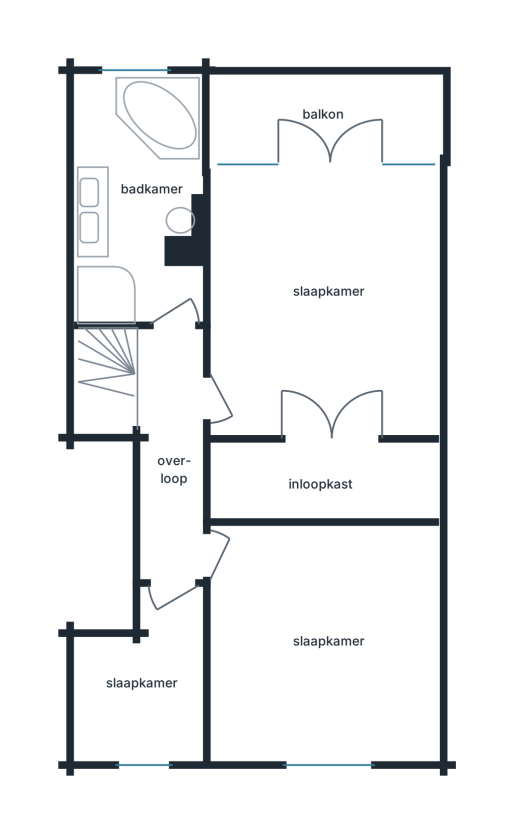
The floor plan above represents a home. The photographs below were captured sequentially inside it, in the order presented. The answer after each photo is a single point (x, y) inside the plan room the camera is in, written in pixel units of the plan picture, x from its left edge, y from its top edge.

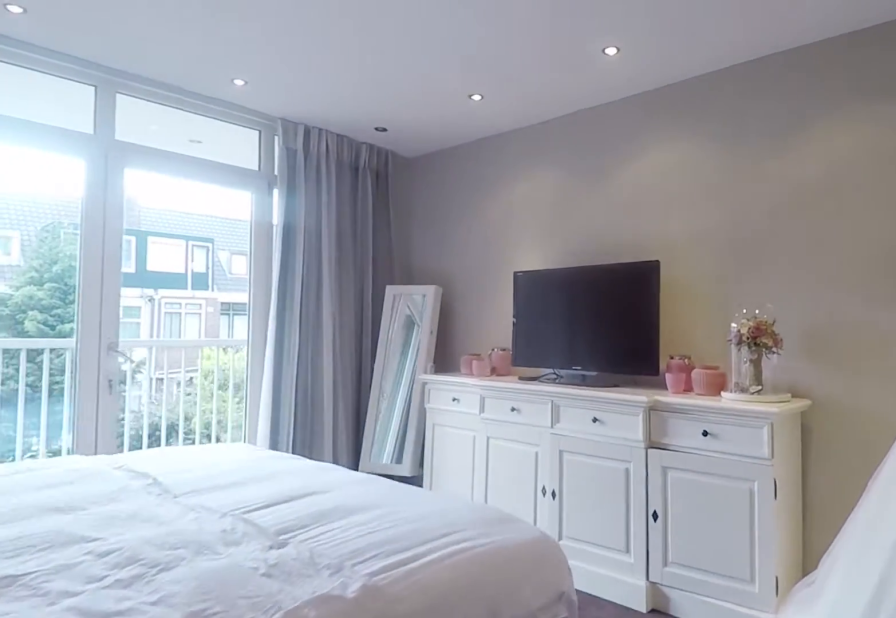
(324, 354)
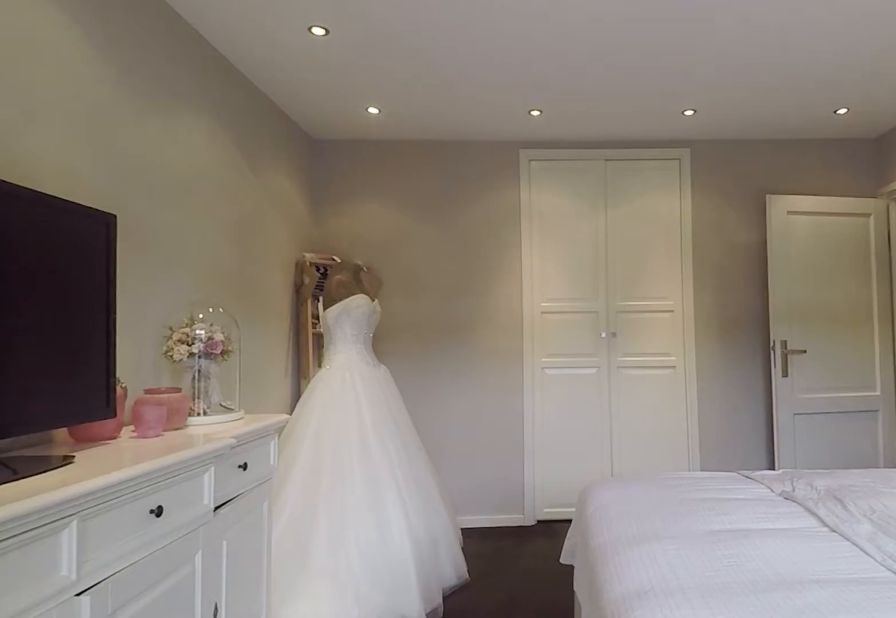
(324, 354)
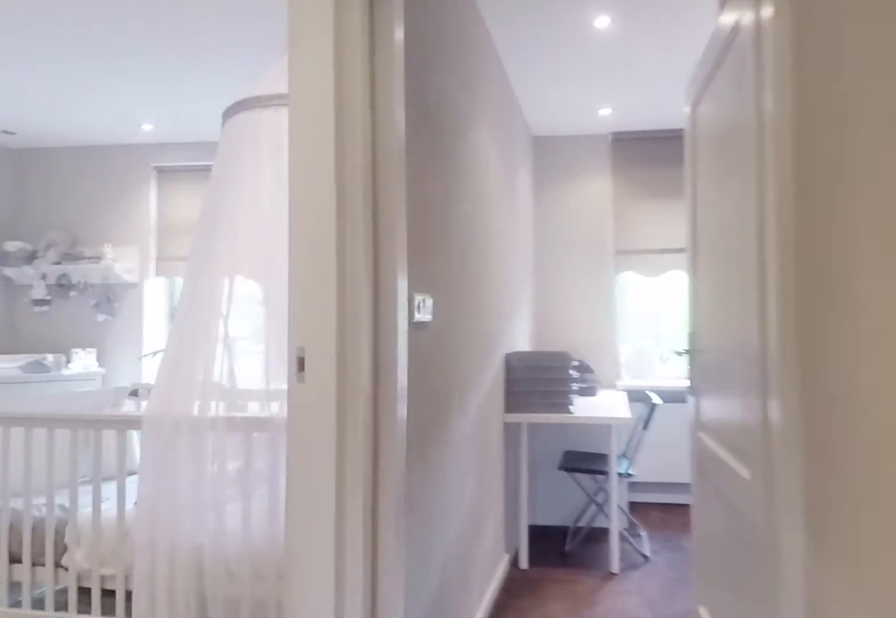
(172, 451)
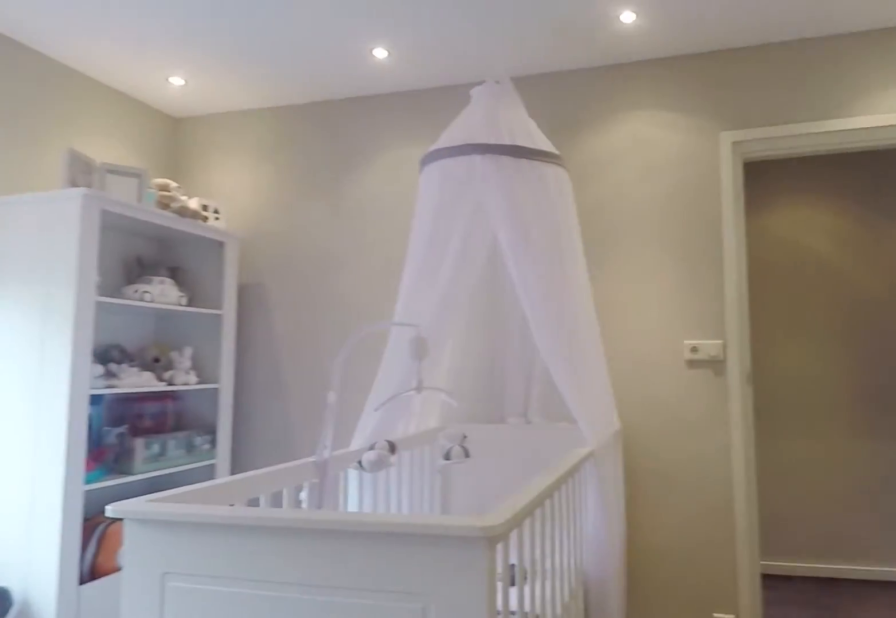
(259, 678)
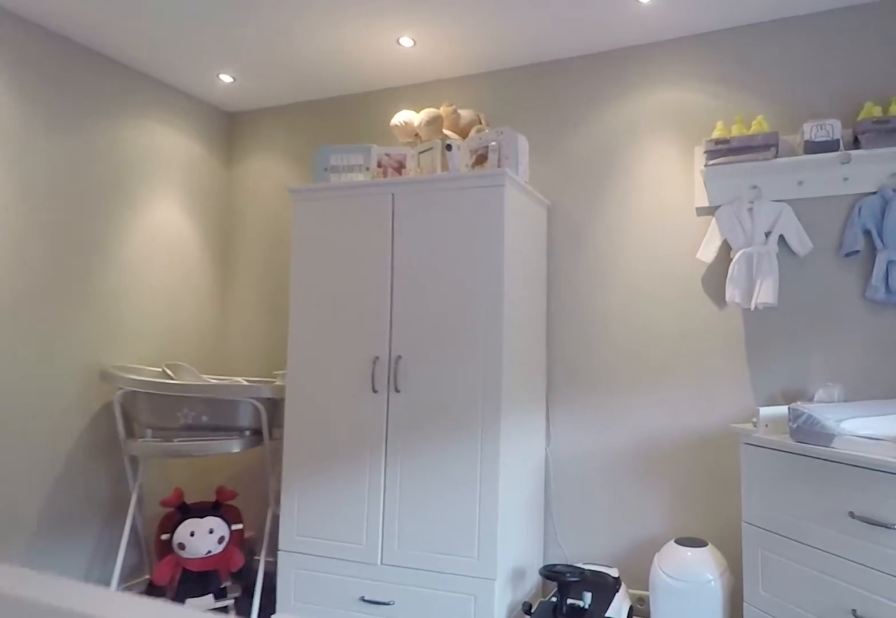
(259, 678)
